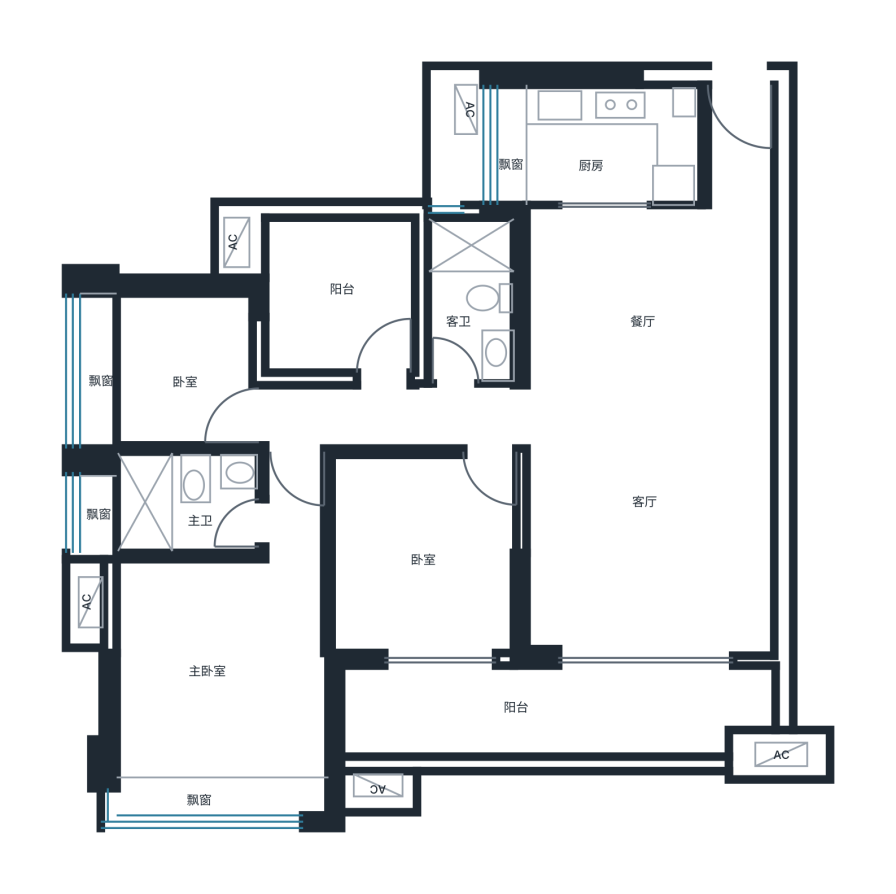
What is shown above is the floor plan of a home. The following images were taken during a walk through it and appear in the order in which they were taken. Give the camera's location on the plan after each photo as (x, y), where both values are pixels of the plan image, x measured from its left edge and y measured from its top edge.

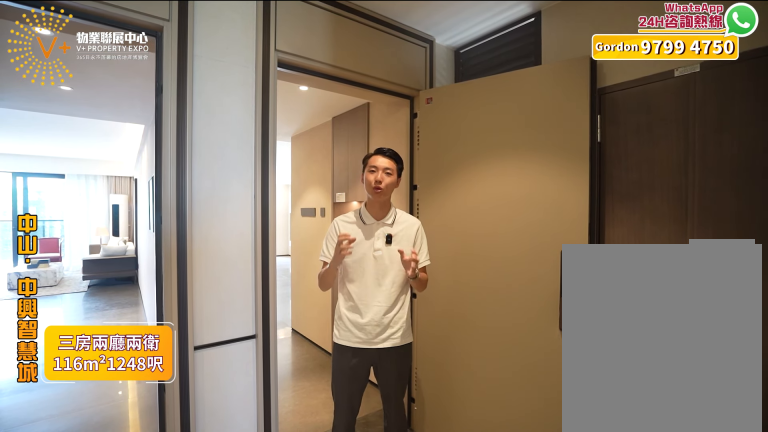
(703, 129)
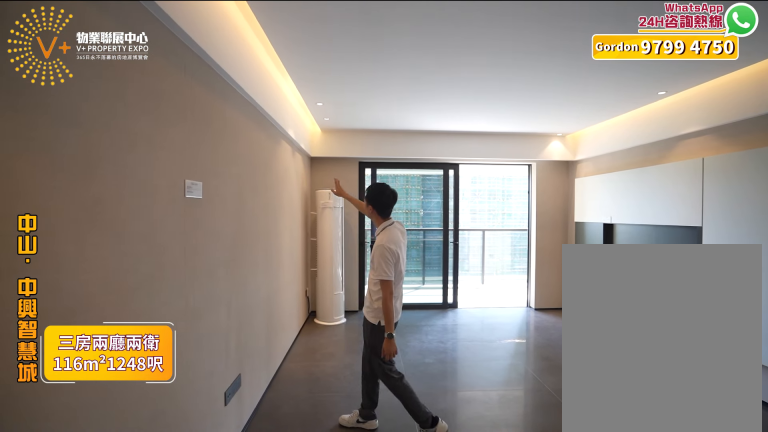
(724, 453)
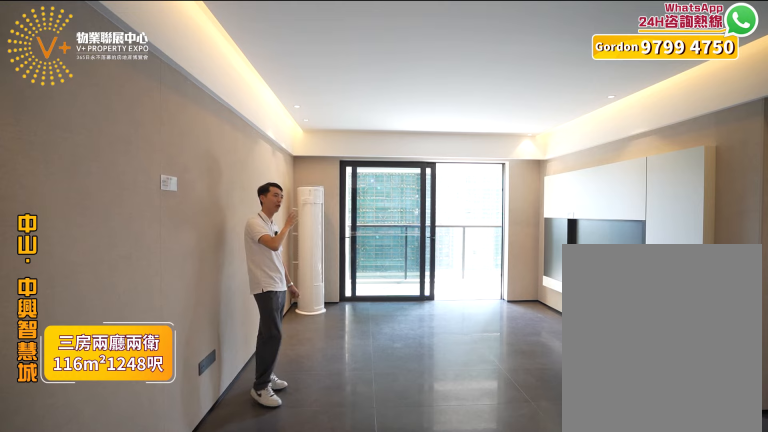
(714, 453)
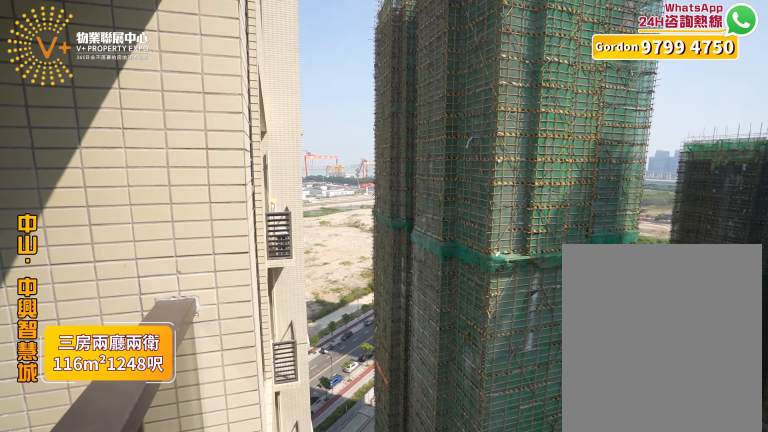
(636, 673)
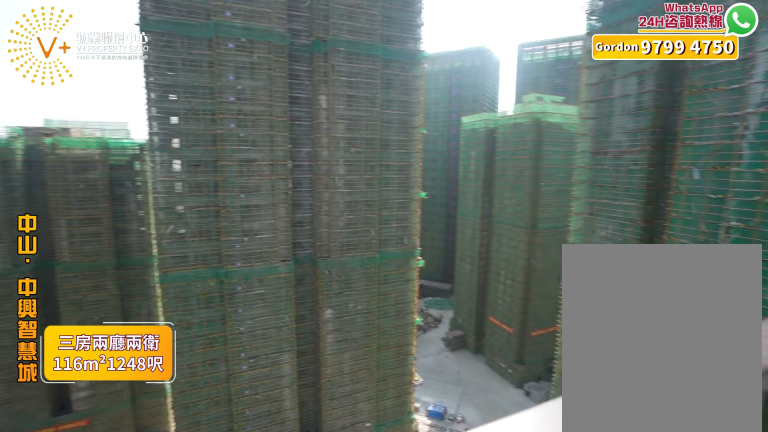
(630, 690)
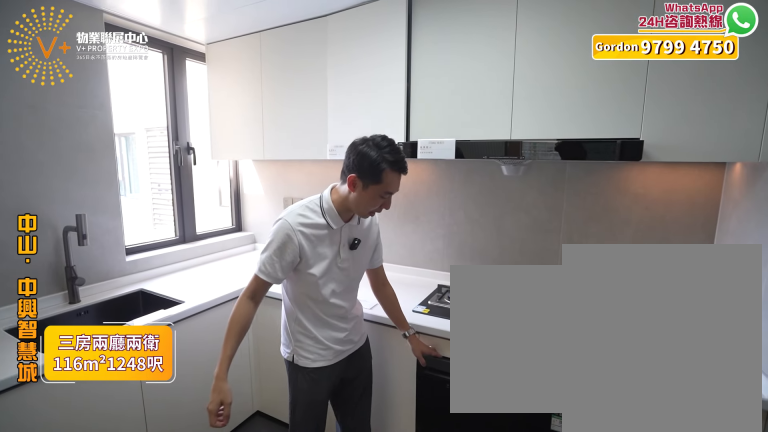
(603, 145)
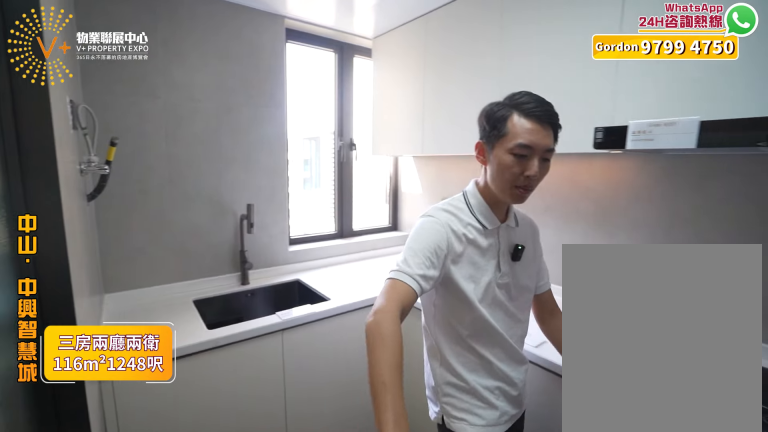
(607, 148)
